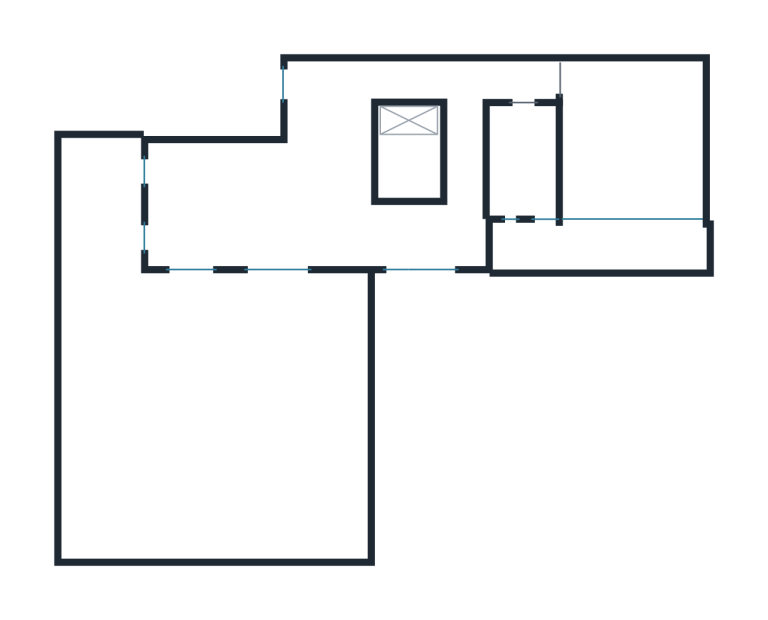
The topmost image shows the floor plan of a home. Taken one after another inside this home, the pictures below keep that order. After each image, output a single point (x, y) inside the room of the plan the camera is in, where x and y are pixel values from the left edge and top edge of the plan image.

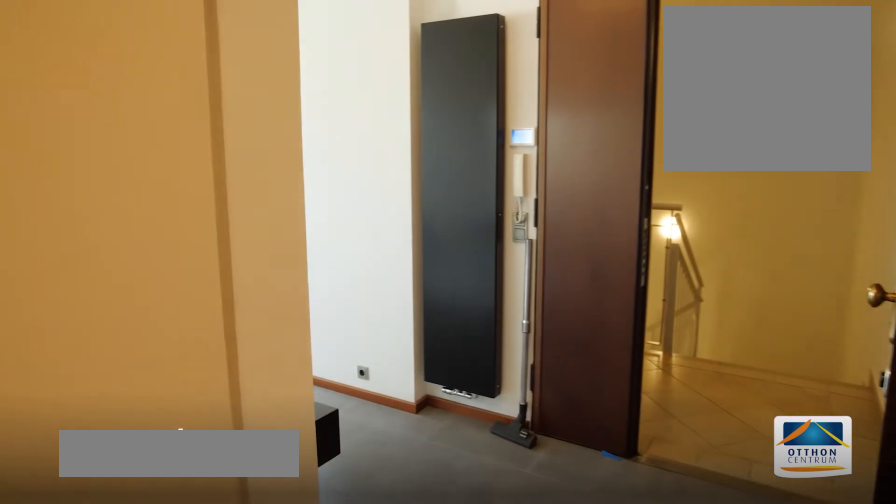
(328, 89)
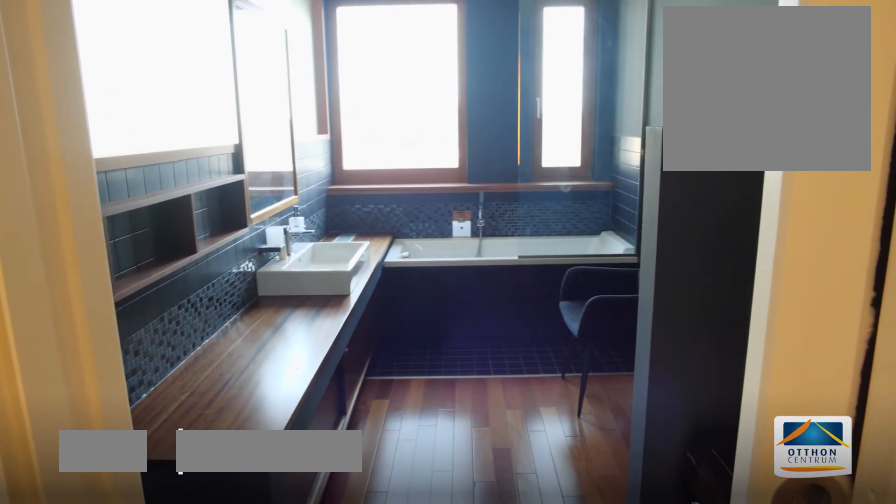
(523, 157)
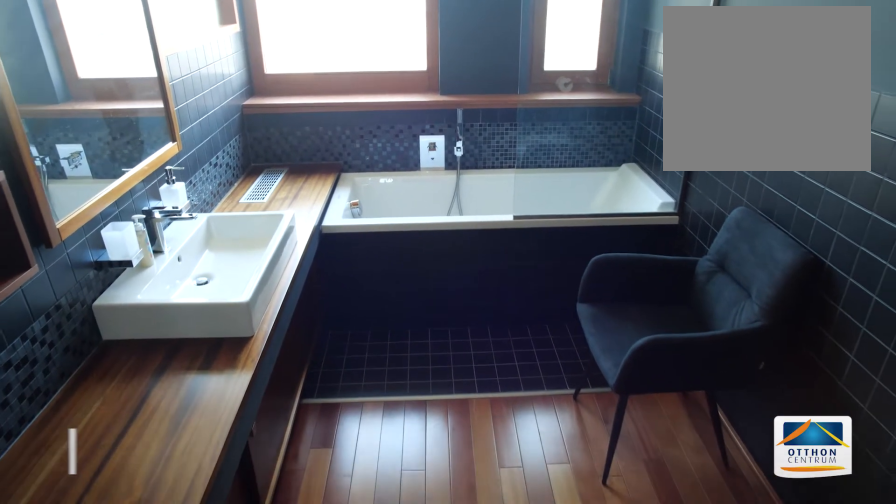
(522, 157)
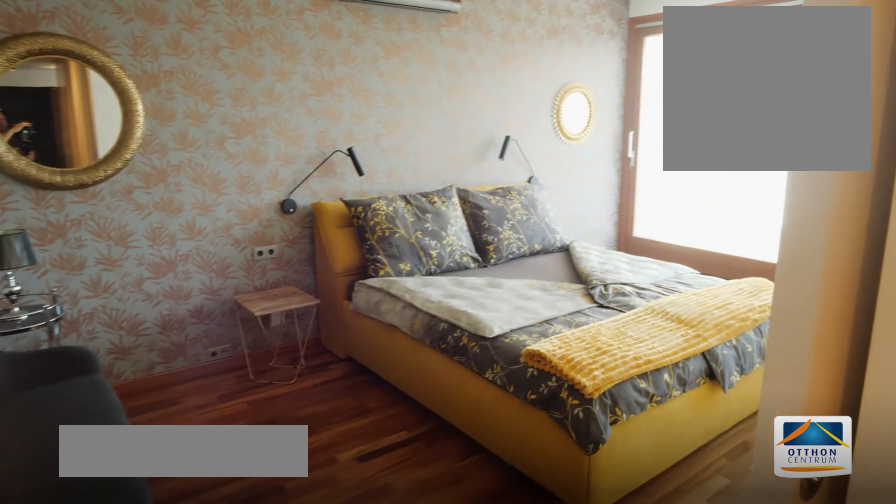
(635, 157)
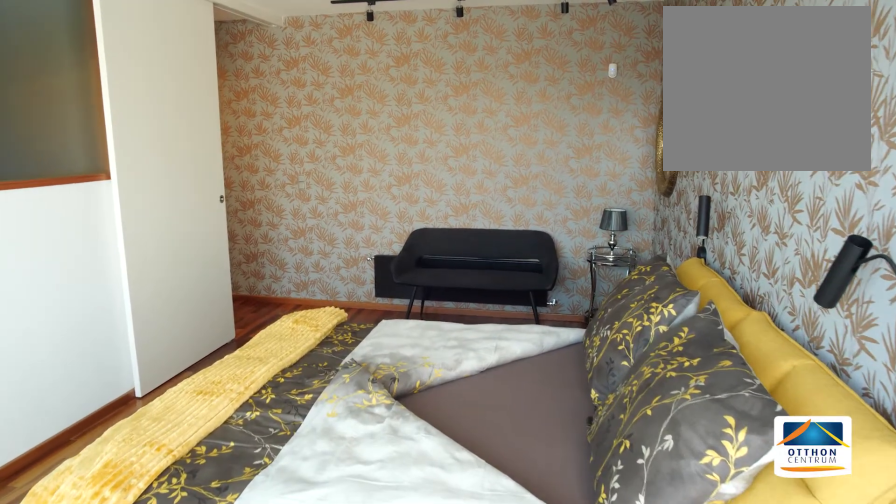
(635, 156)
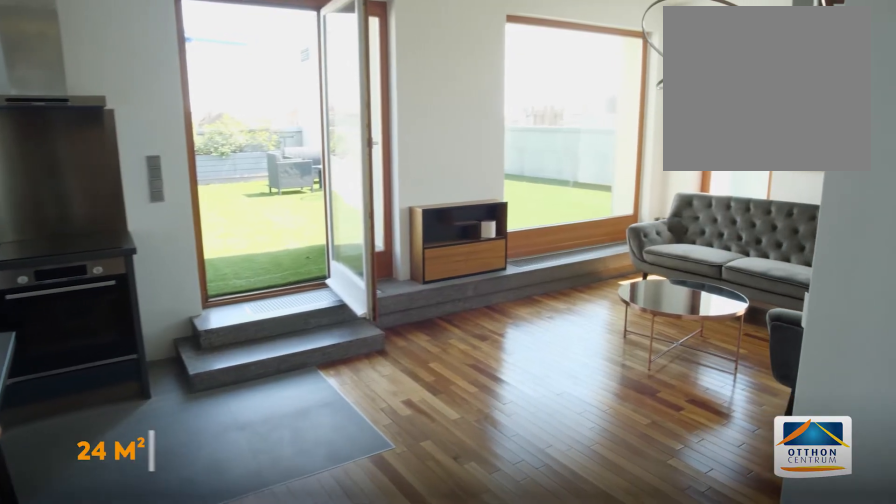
(224, 200)
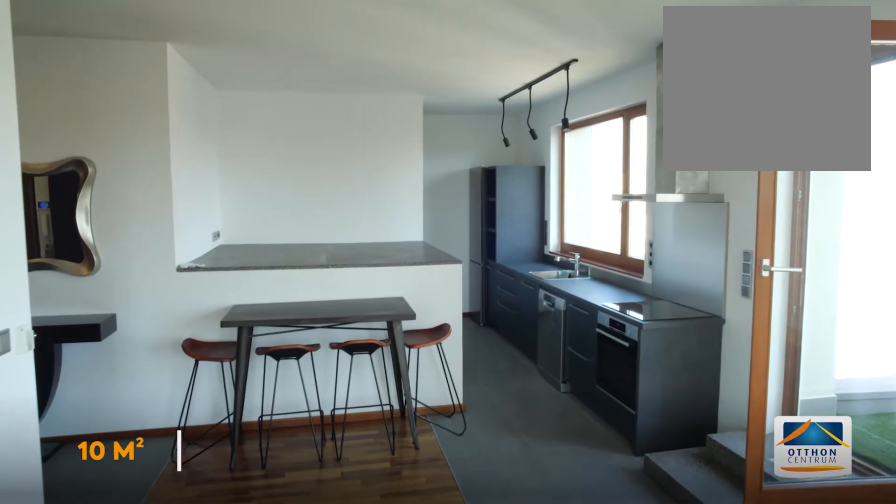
(405, 236)
